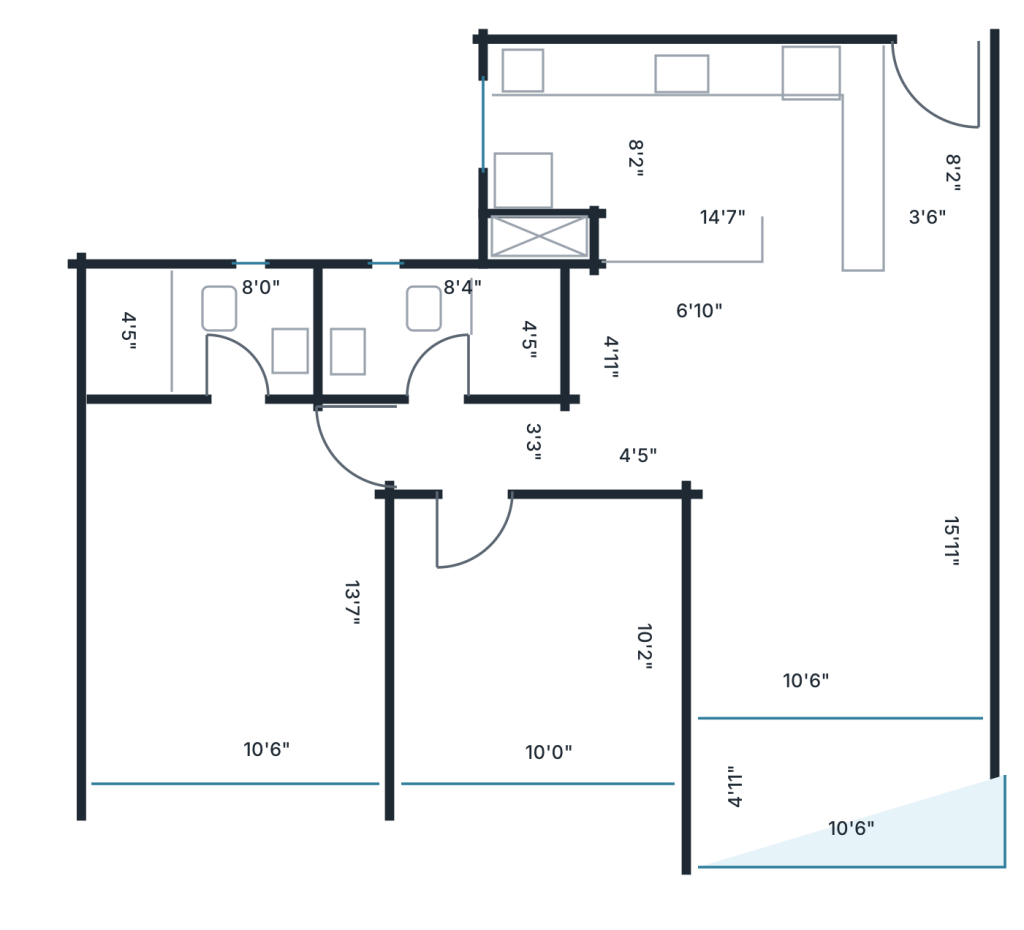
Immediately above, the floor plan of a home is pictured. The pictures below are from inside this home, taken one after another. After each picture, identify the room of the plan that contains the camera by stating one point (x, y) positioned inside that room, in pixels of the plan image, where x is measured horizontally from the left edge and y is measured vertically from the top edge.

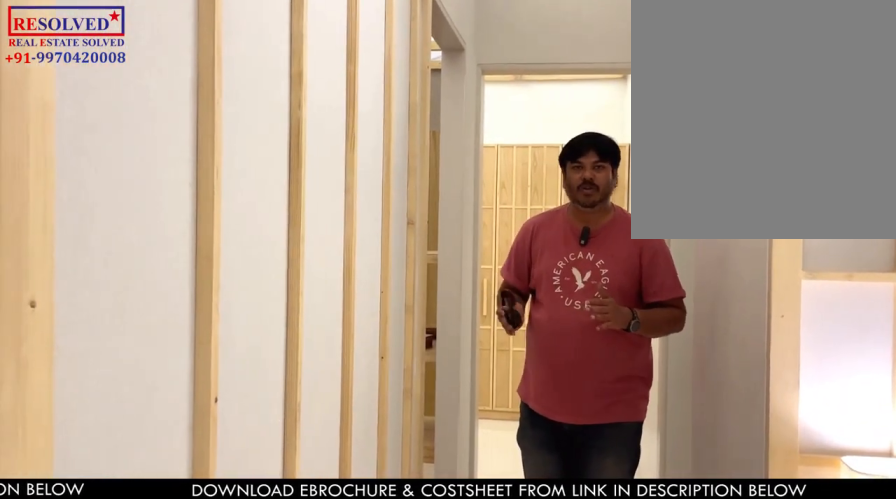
(476, 446)
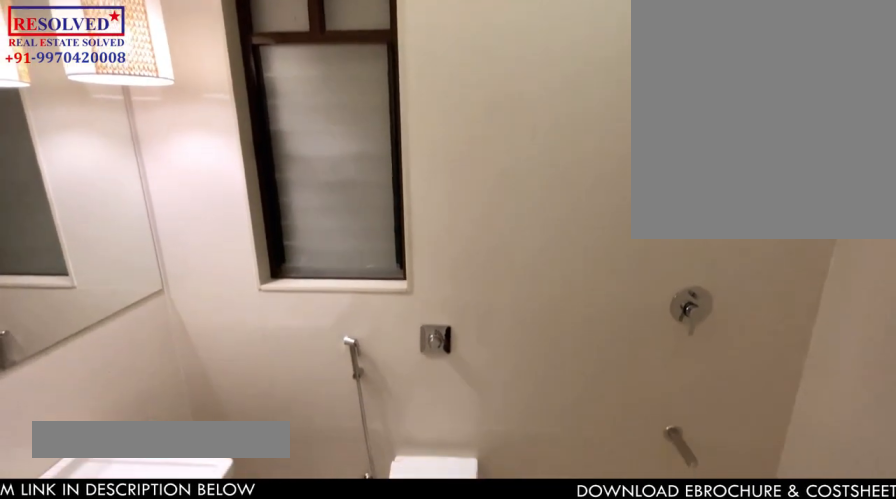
(439, 333)
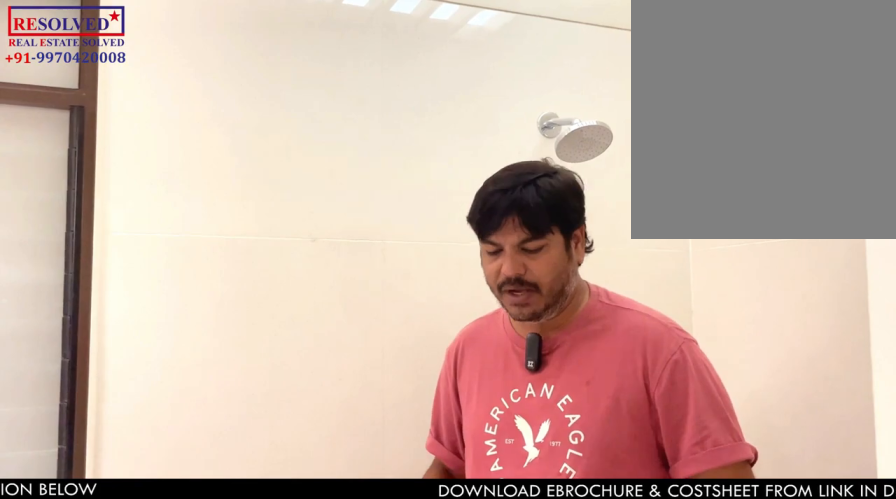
(442, 332)
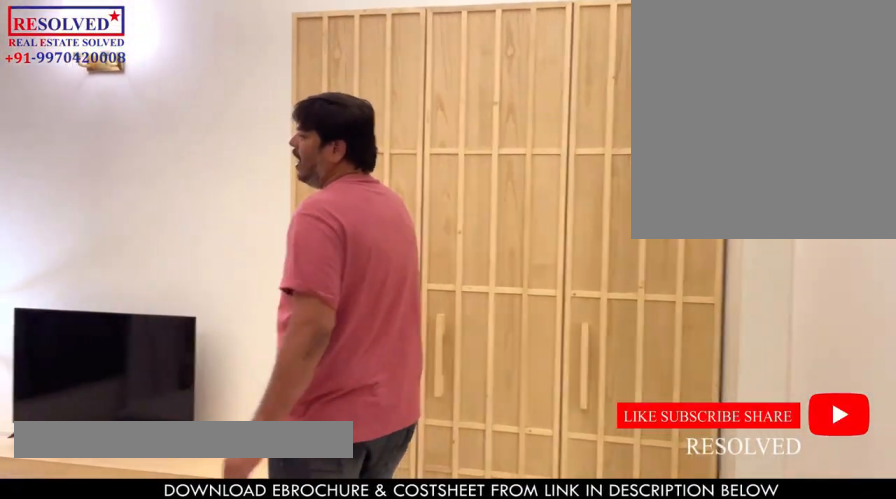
(234, 594)
